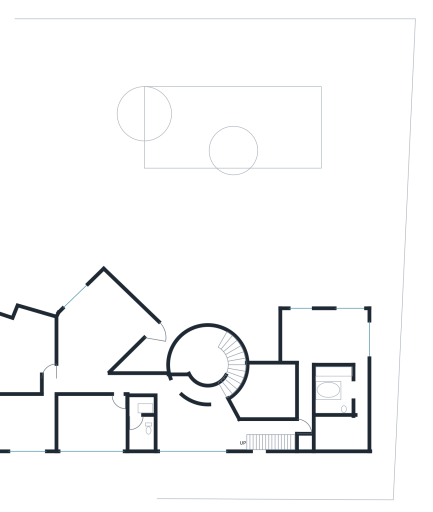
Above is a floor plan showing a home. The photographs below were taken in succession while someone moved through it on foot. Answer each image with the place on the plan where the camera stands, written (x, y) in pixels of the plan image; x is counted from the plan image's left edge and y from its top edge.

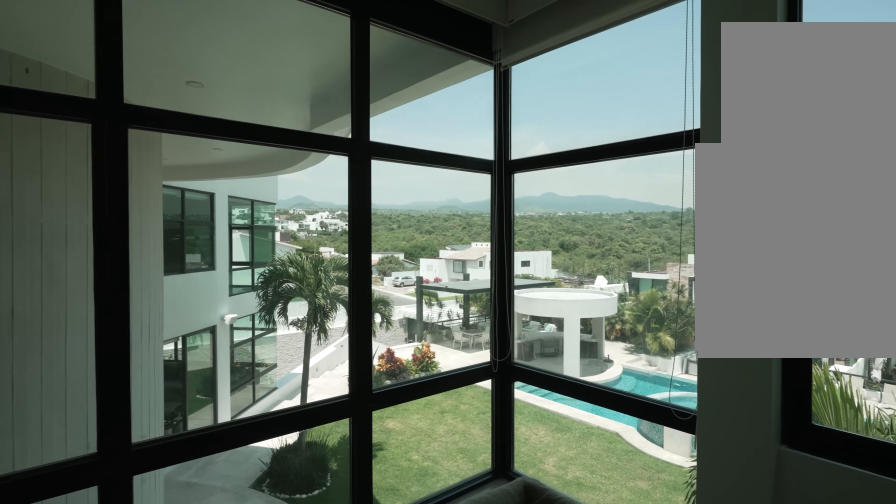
(317, 320)
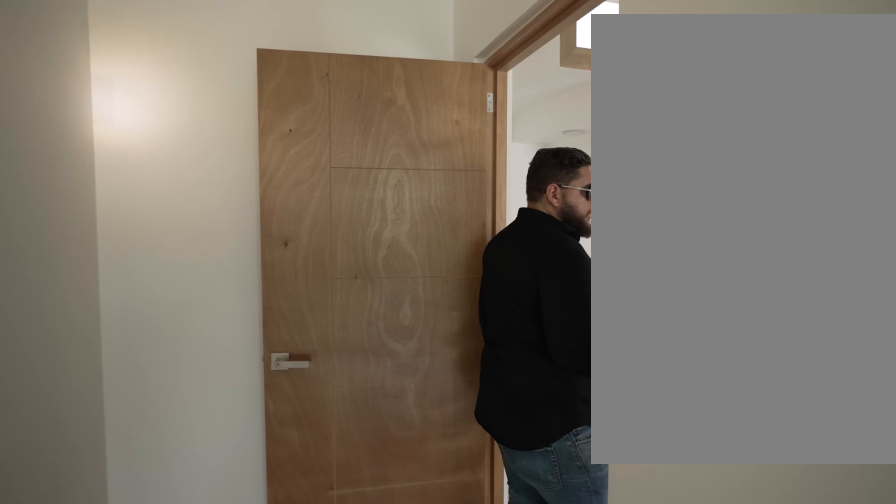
(301, 385)
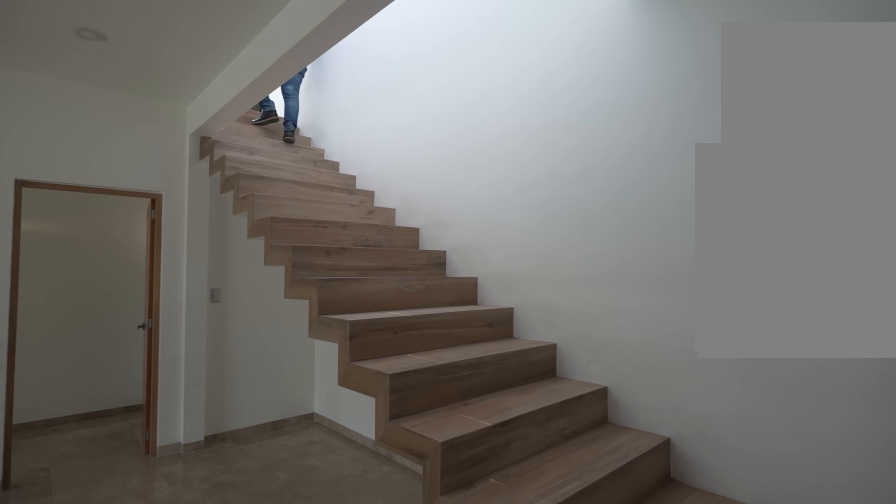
(243, 436)
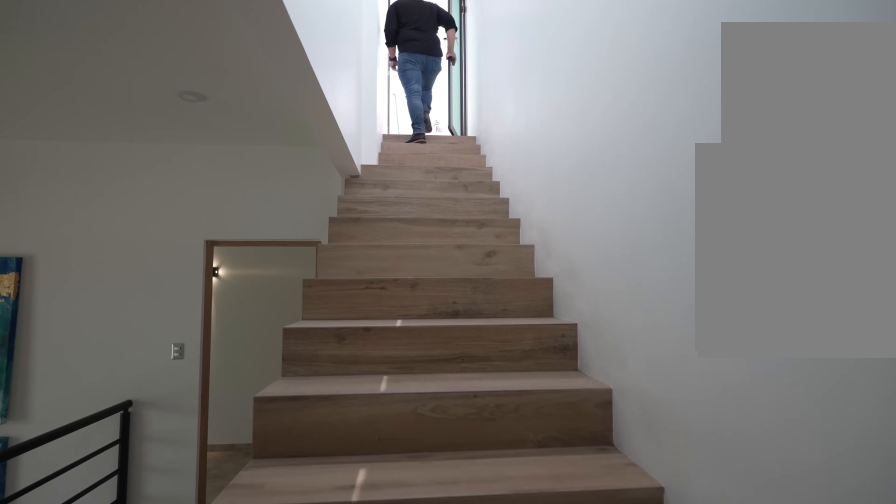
(258, 442)
